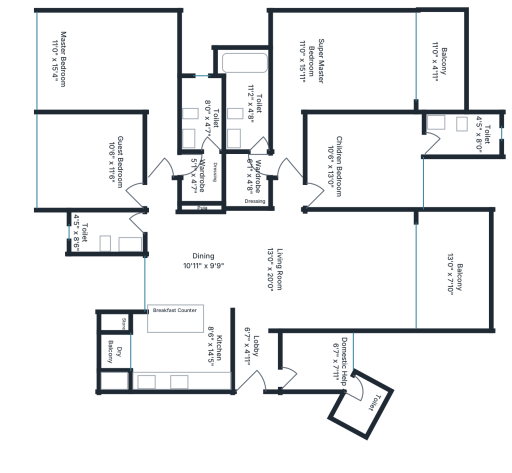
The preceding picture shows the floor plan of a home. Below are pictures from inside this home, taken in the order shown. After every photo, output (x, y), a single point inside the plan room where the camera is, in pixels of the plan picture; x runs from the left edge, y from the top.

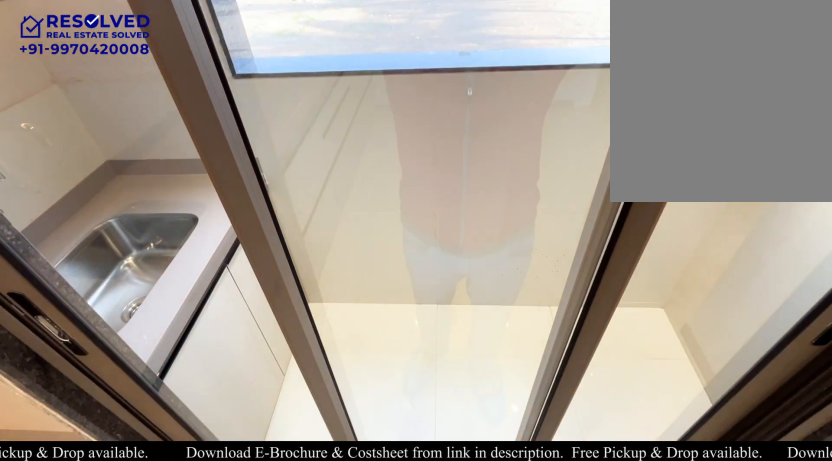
(115, 353)
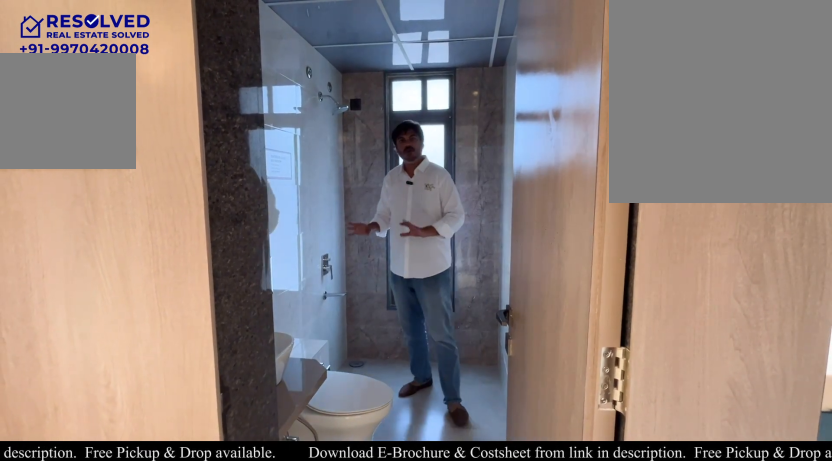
(106, 232)
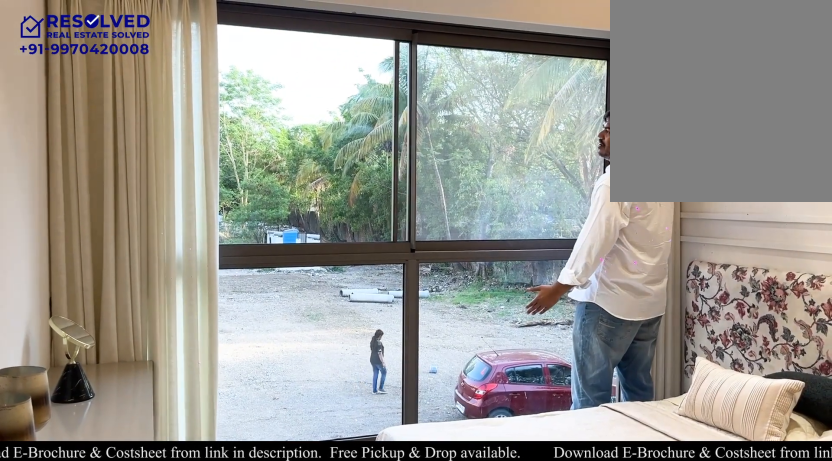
(93, 160)
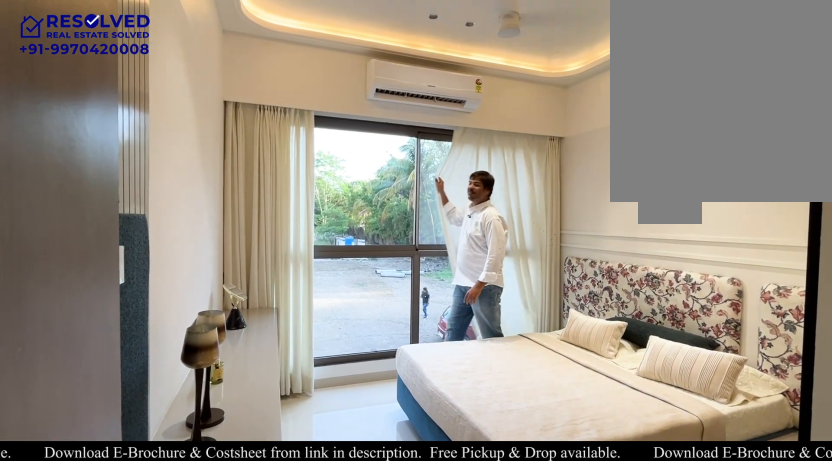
(93, 160)
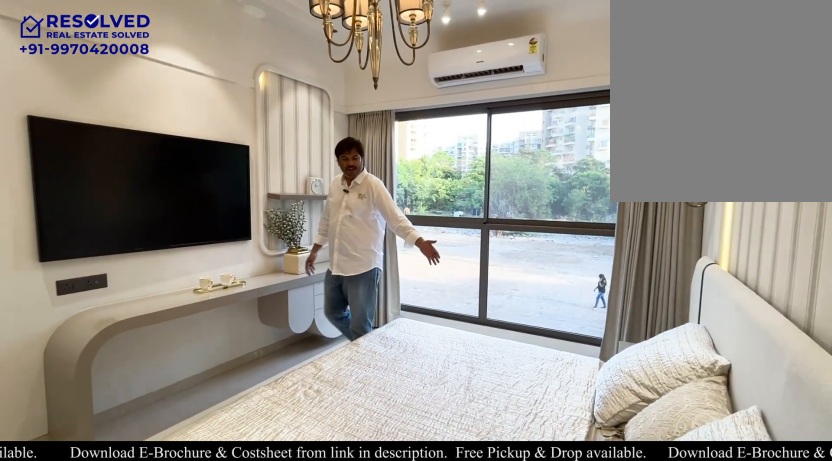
(116, 71)
